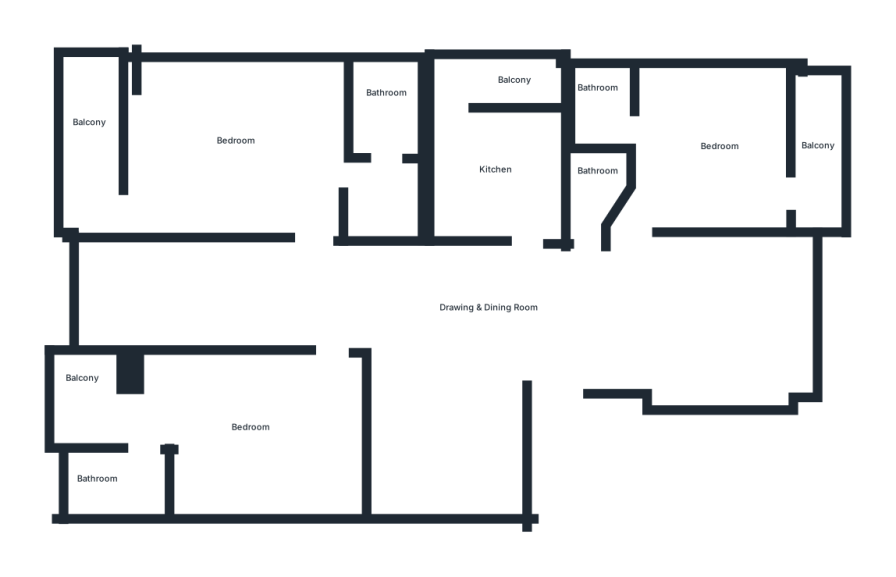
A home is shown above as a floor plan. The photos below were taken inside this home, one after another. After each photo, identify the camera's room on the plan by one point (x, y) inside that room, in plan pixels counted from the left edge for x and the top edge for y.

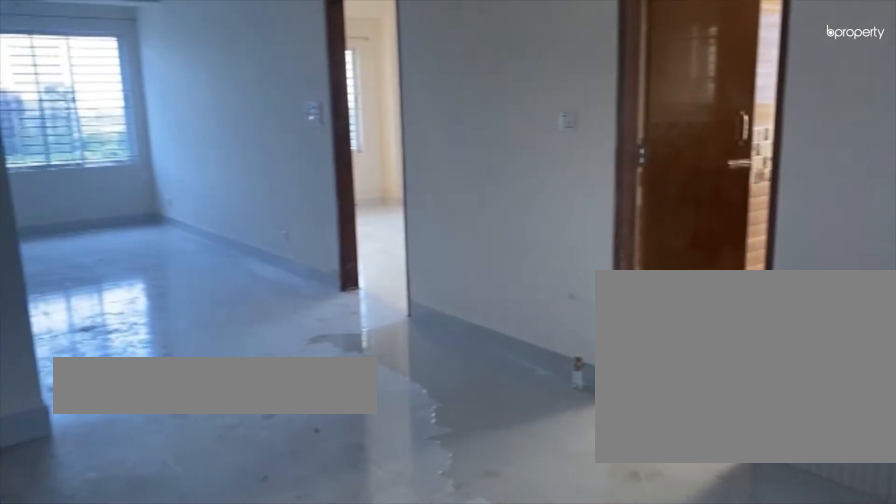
(436, 393)
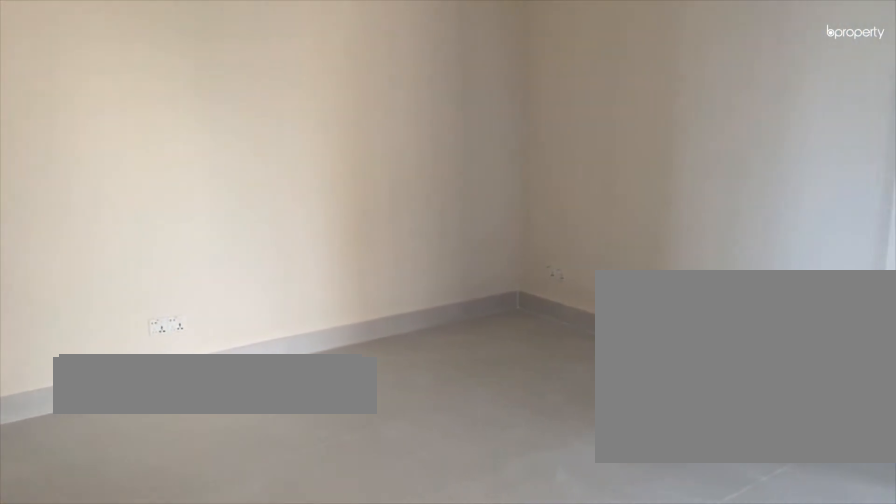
(435, 461)
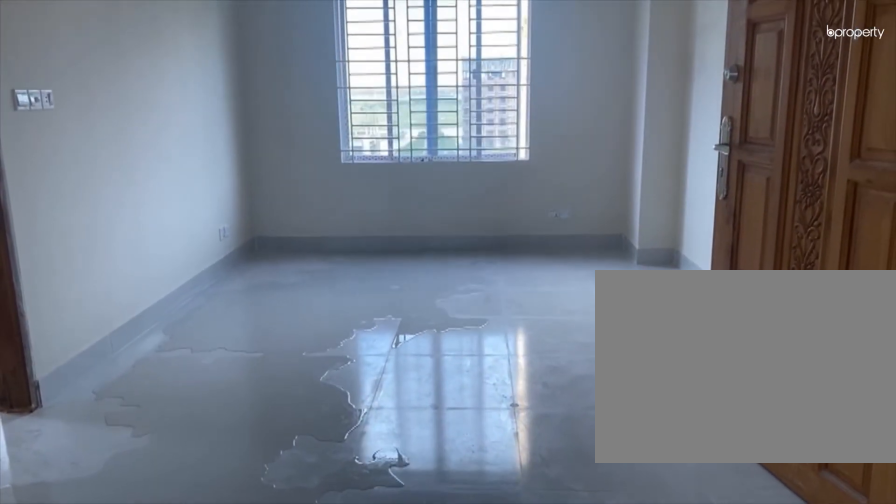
(447, 305)
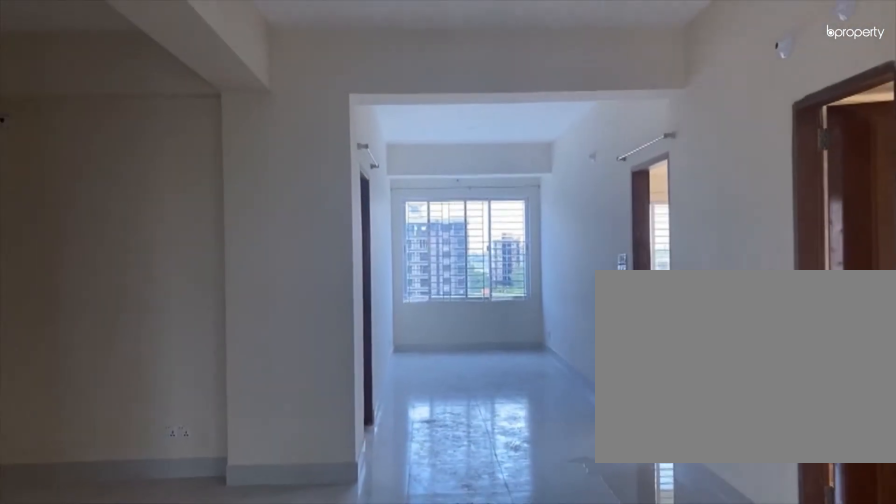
(447, 305)
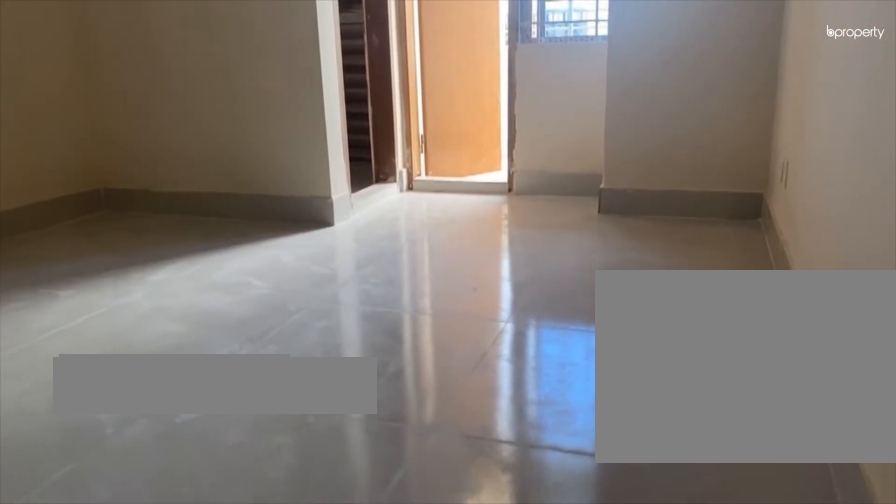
(246, 427)
